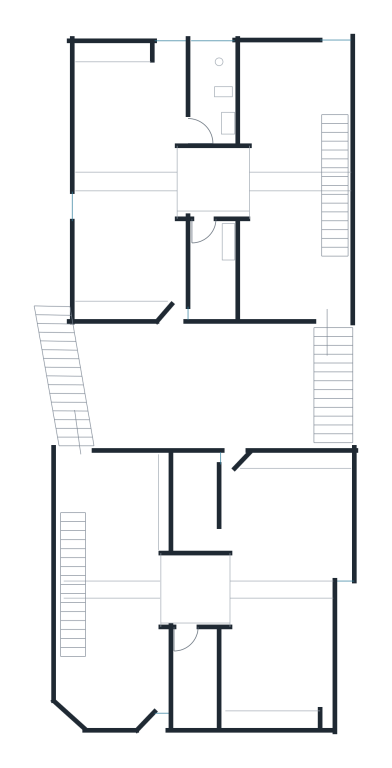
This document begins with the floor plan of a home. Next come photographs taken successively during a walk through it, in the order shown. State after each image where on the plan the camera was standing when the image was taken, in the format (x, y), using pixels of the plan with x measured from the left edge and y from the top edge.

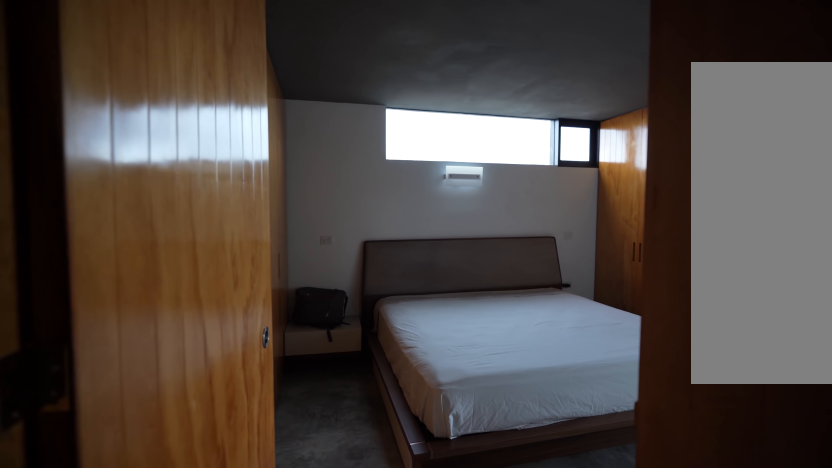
(200, 190)
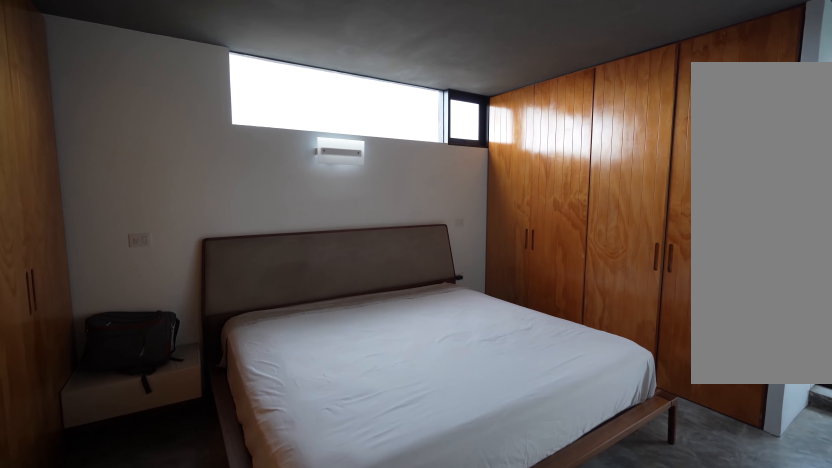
(206, 190)
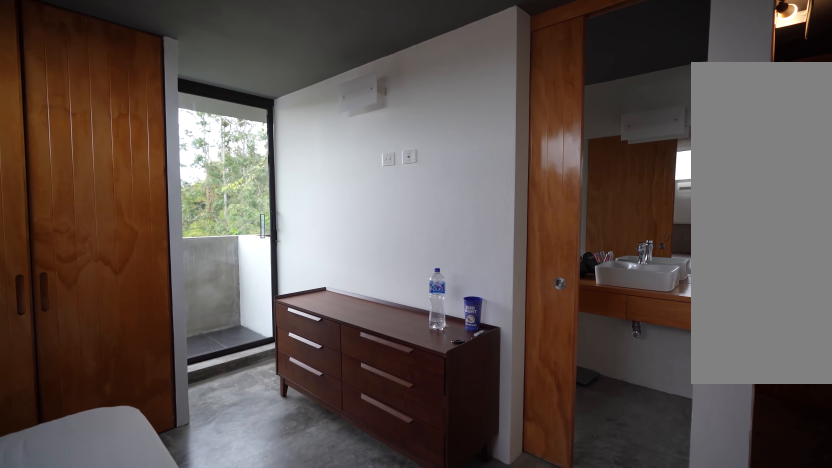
(109, 159)
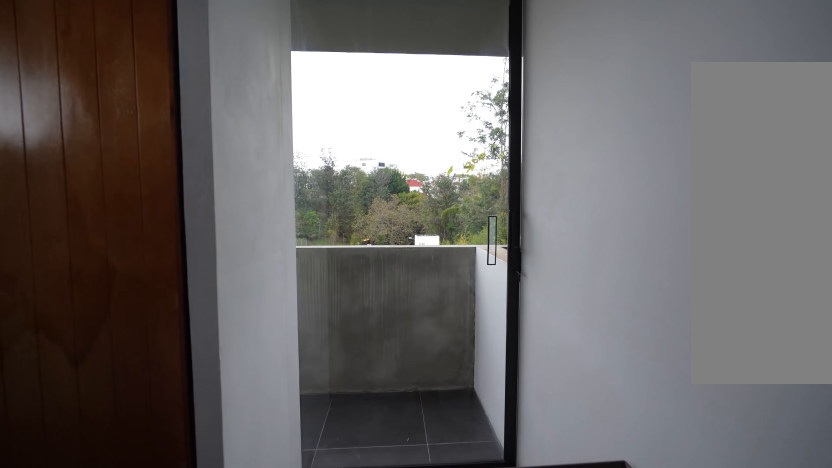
(113, 165)
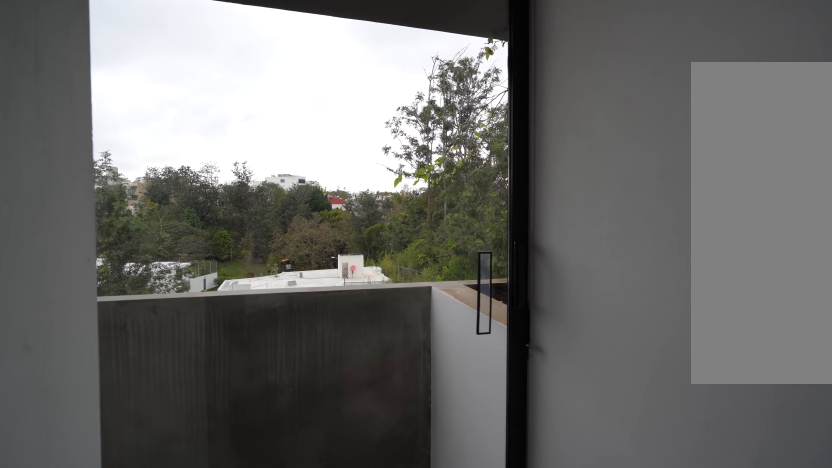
(137, 159)
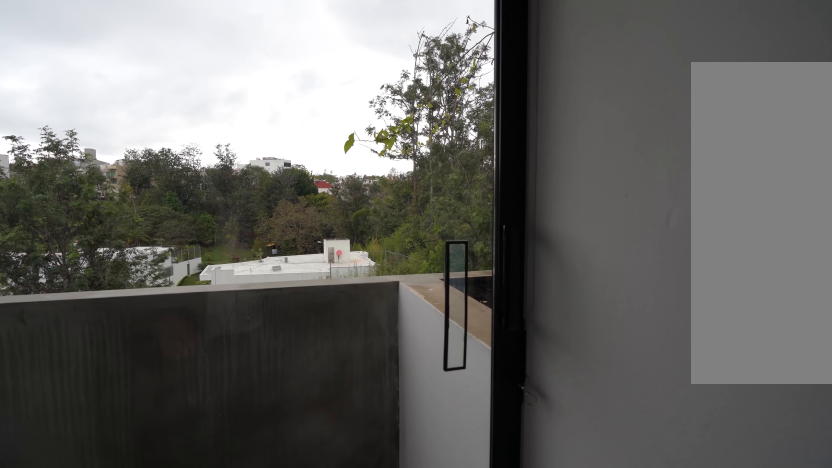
(150, 156)
